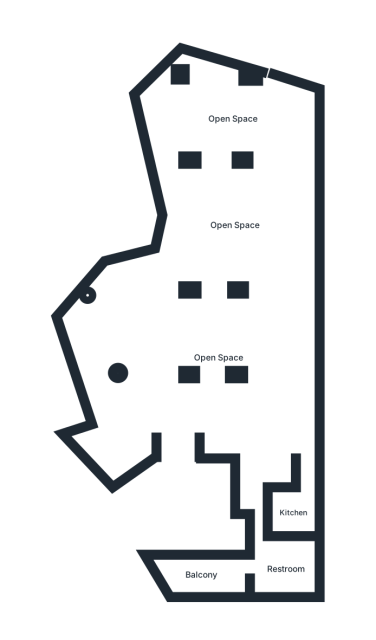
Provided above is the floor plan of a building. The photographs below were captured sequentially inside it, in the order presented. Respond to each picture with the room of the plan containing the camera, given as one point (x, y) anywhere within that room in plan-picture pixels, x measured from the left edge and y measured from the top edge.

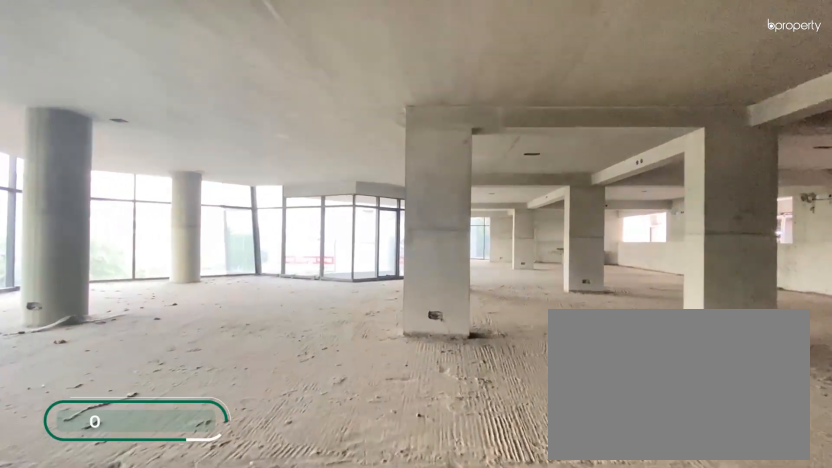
(206, 410)
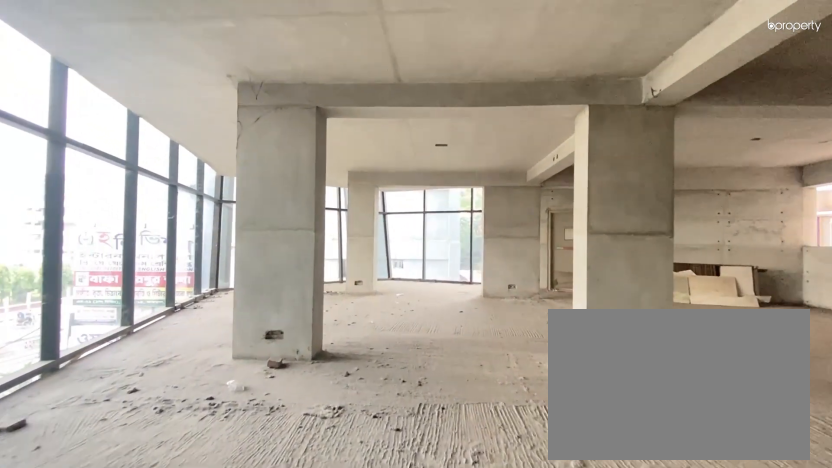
(214, 265)
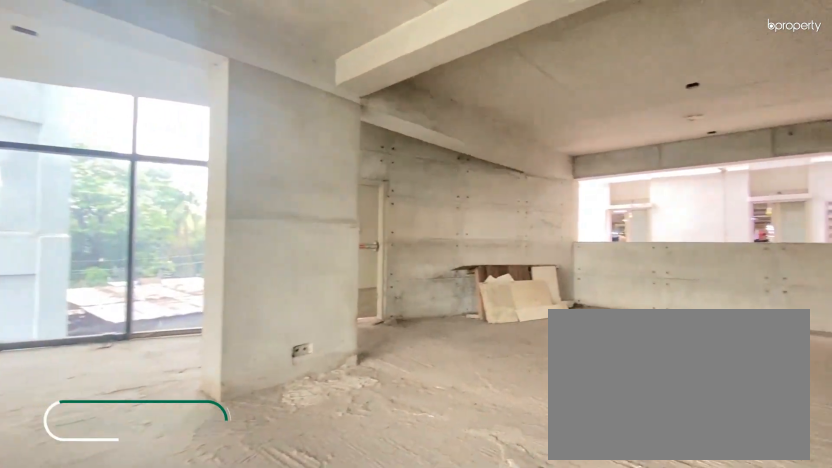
(243, 124)
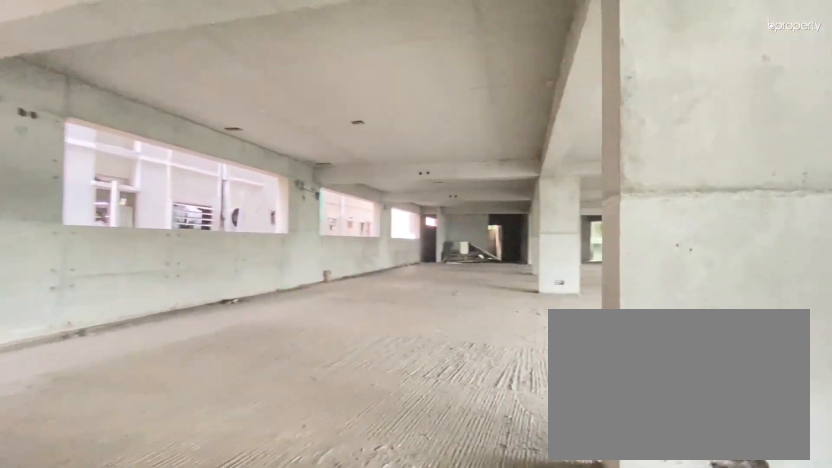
(243, 124)
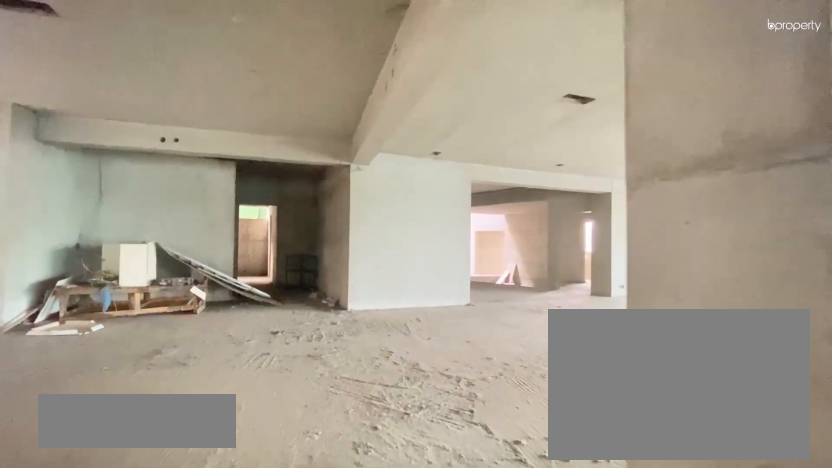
(296, 391)
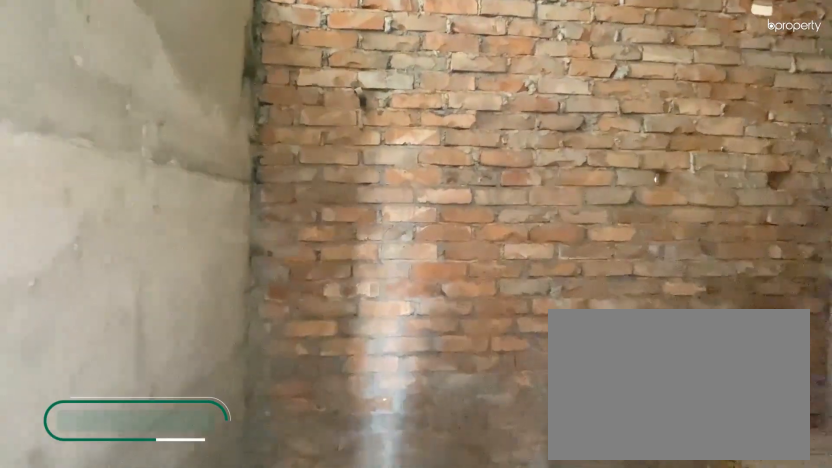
(292, 515)
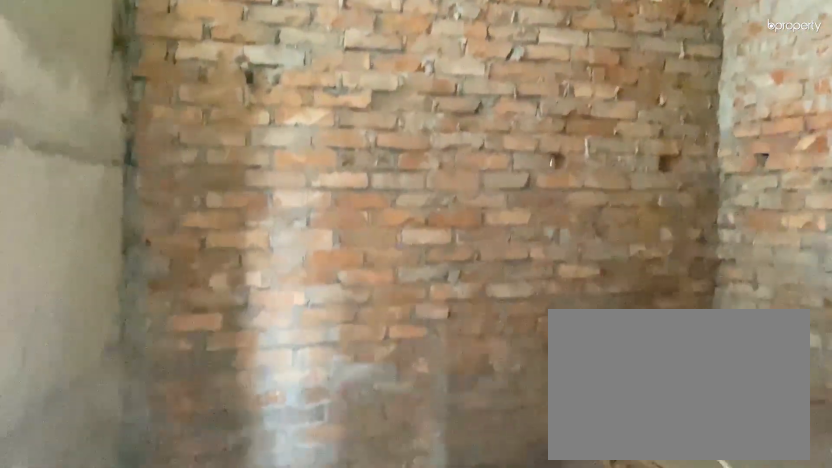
(294, 512)
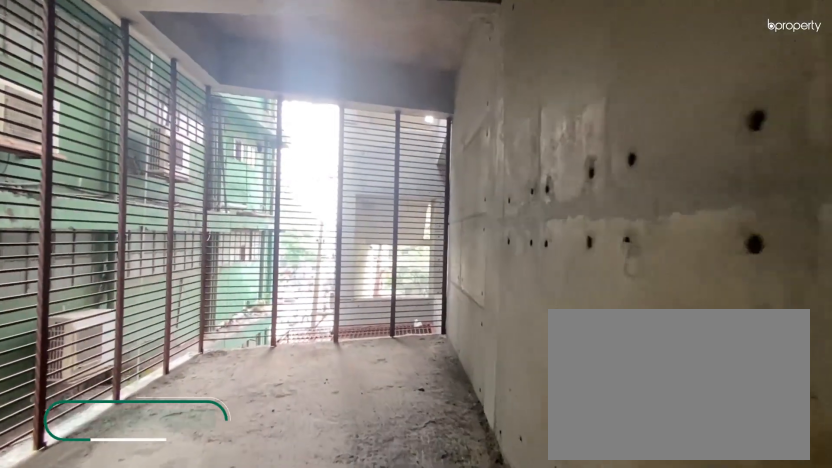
(200, 578)
